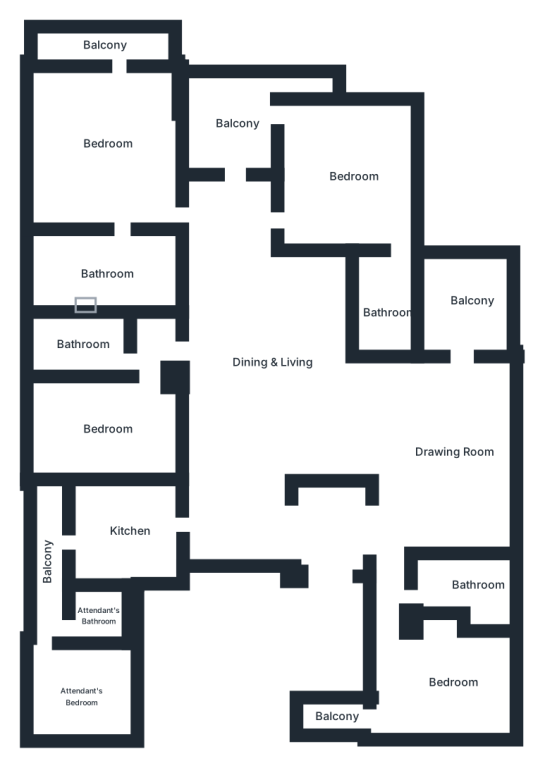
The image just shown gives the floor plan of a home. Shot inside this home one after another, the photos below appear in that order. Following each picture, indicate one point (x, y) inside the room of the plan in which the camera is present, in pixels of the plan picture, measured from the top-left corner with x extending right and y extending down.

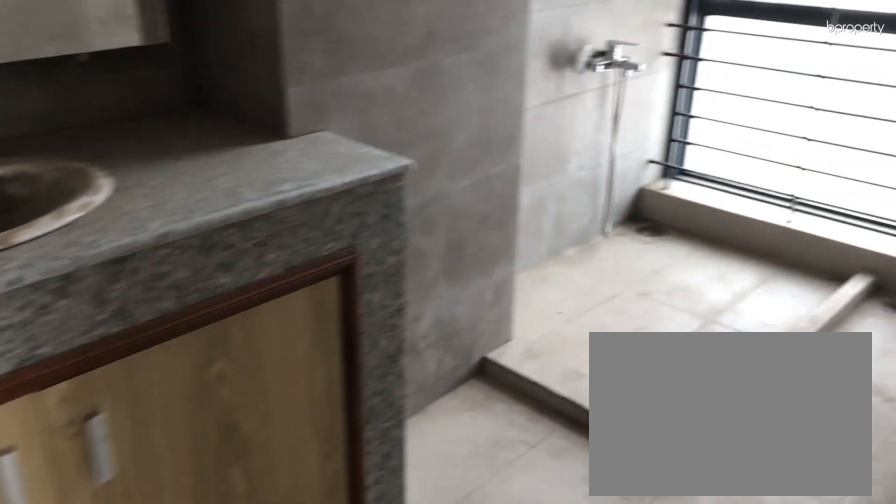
(106, 268)
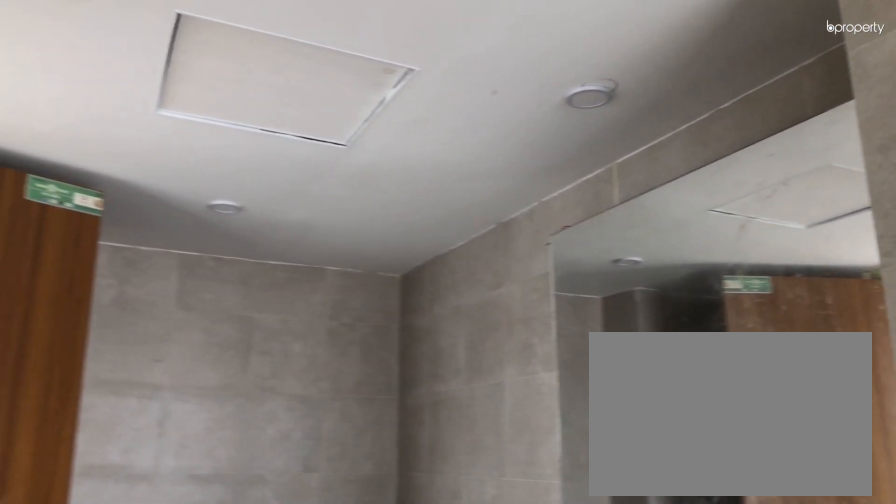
(106, 268)
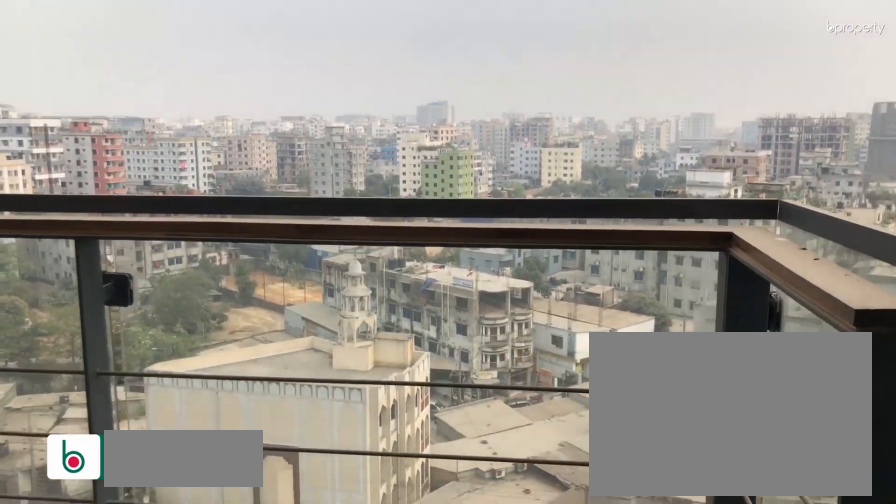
(95, 41)
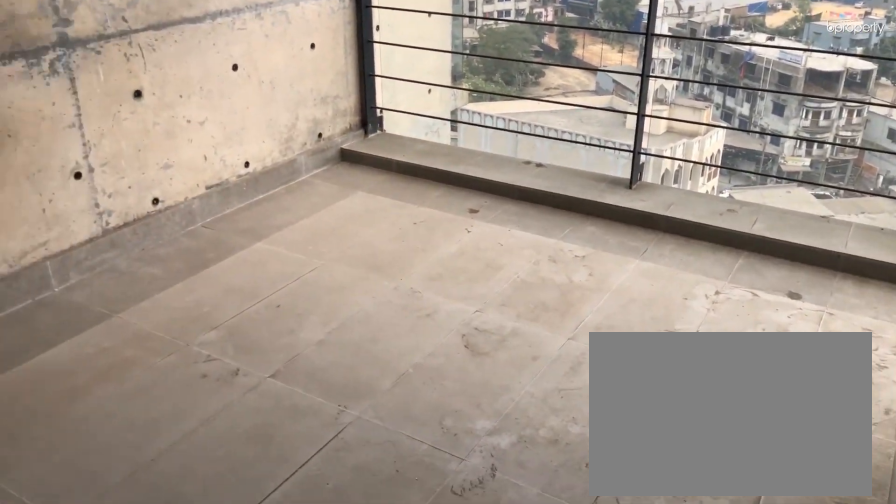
(233, 115)
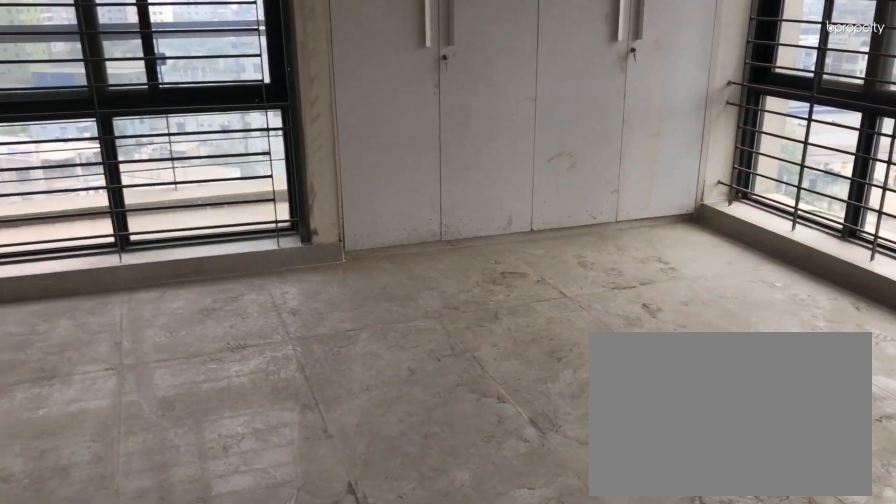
(345, 170)
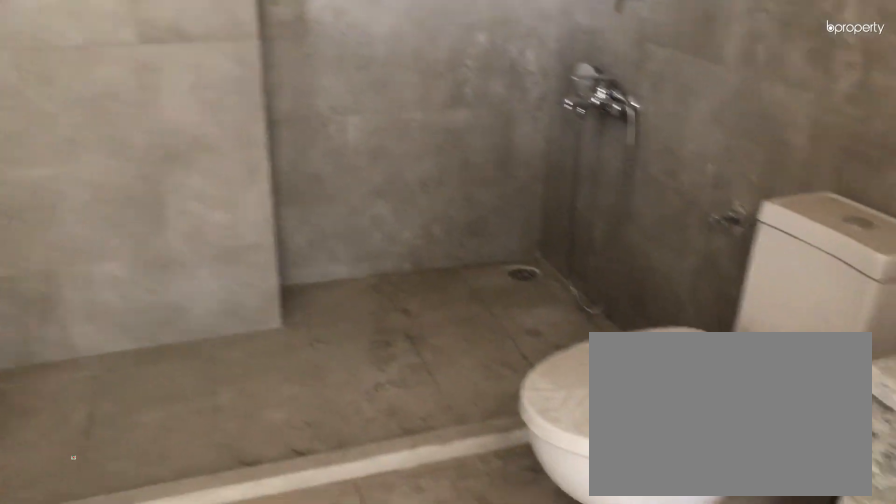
(384, 305)
